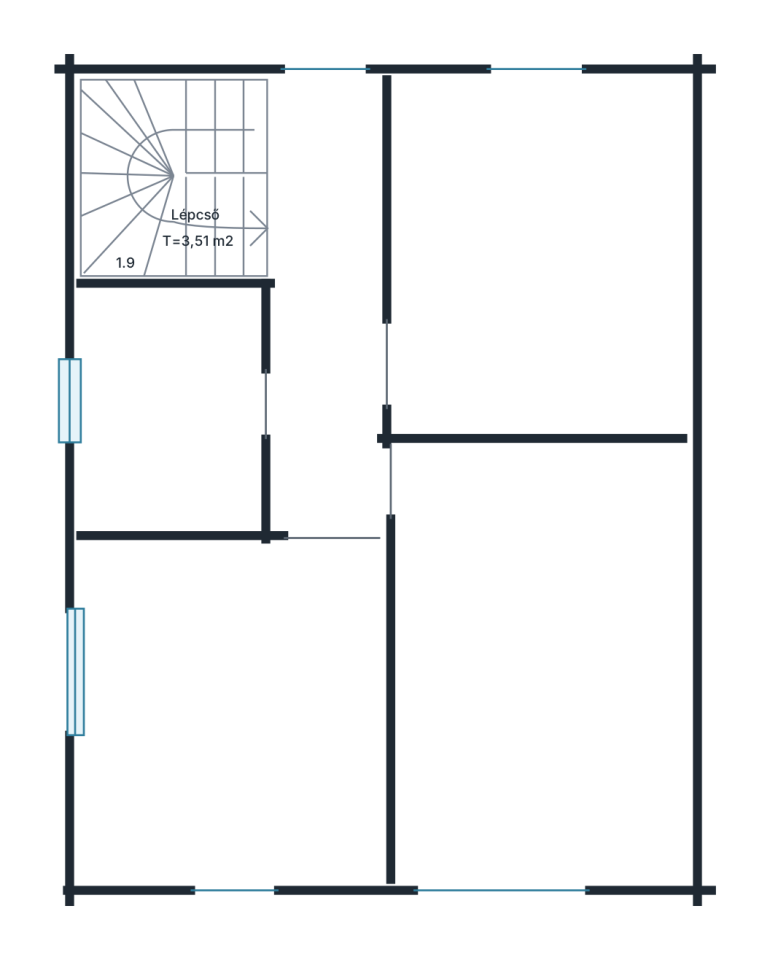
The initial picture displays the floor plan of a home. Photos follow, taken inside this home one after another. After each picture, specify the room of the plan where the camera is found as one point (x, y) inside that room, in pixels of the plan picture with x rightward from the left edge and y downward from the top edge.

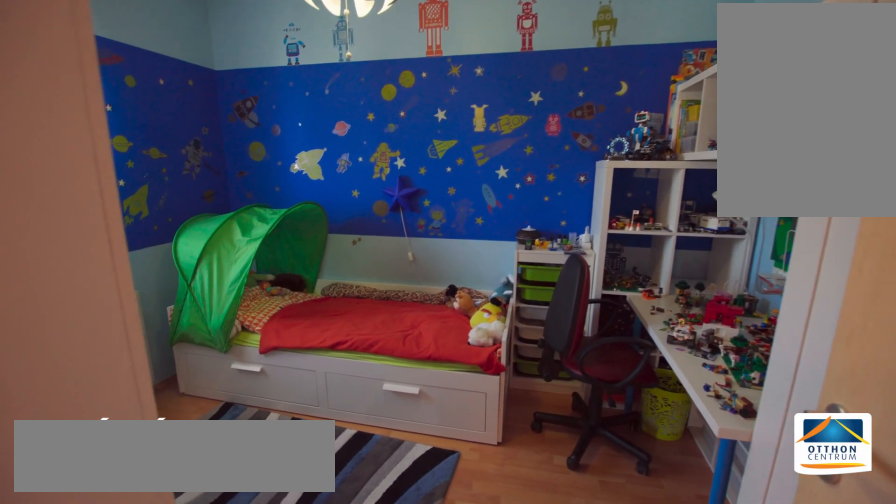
(537, 261)
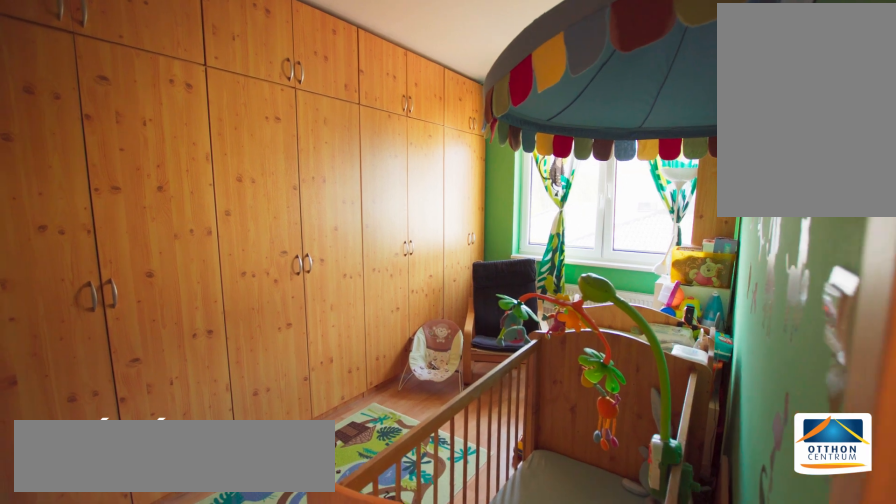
(537, 680)
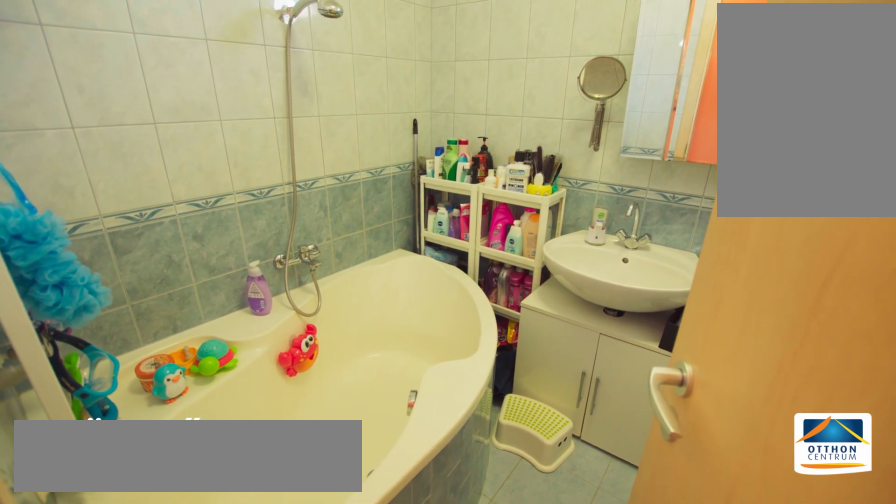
(167, 411)
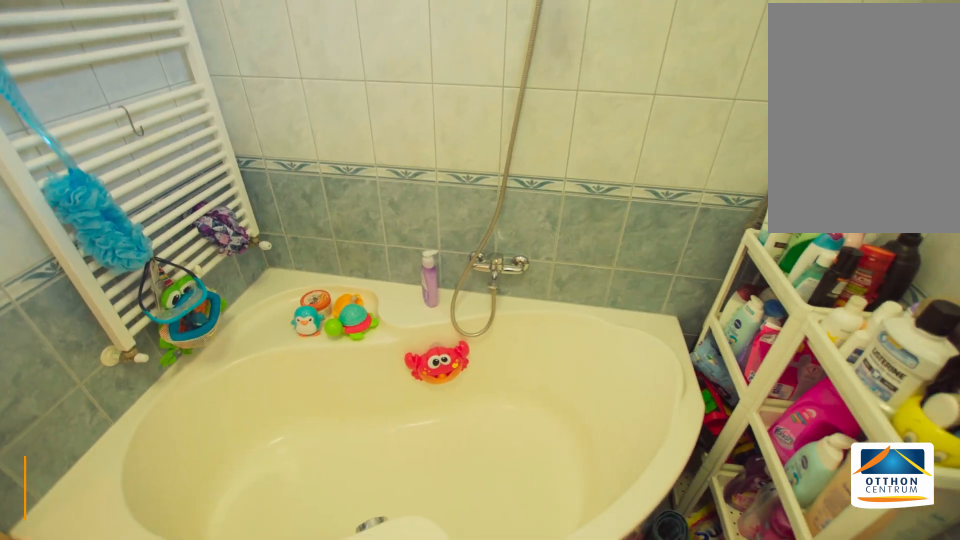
(168, 410)
